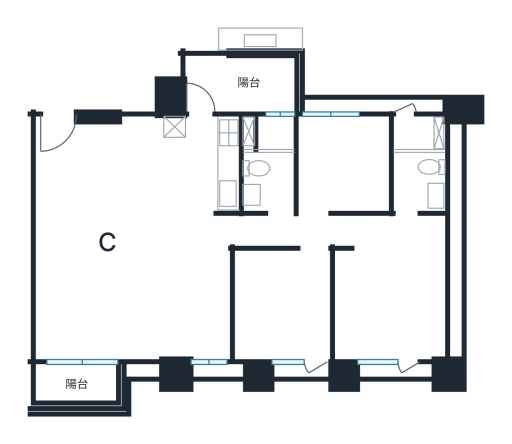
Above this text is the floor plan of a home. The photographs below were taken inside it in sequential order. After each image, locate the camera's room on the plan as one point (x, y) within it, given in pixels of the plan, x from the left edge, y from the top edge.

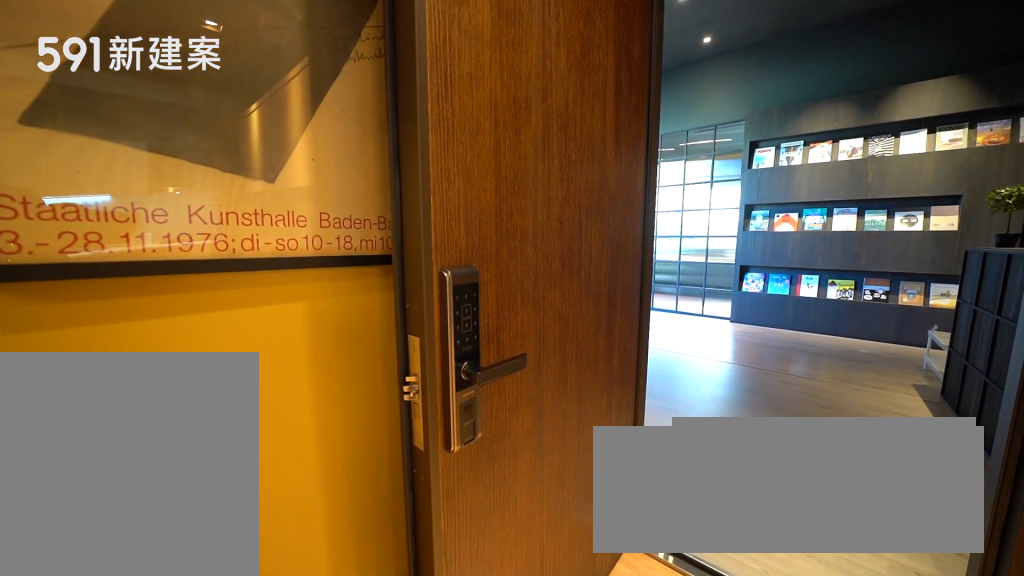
(61, 138)
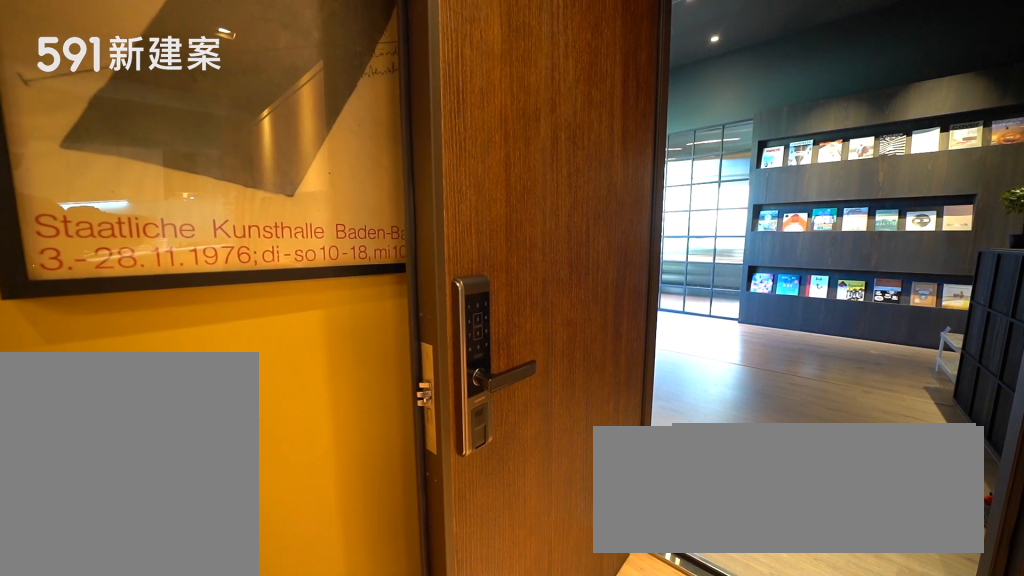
(61, 138)
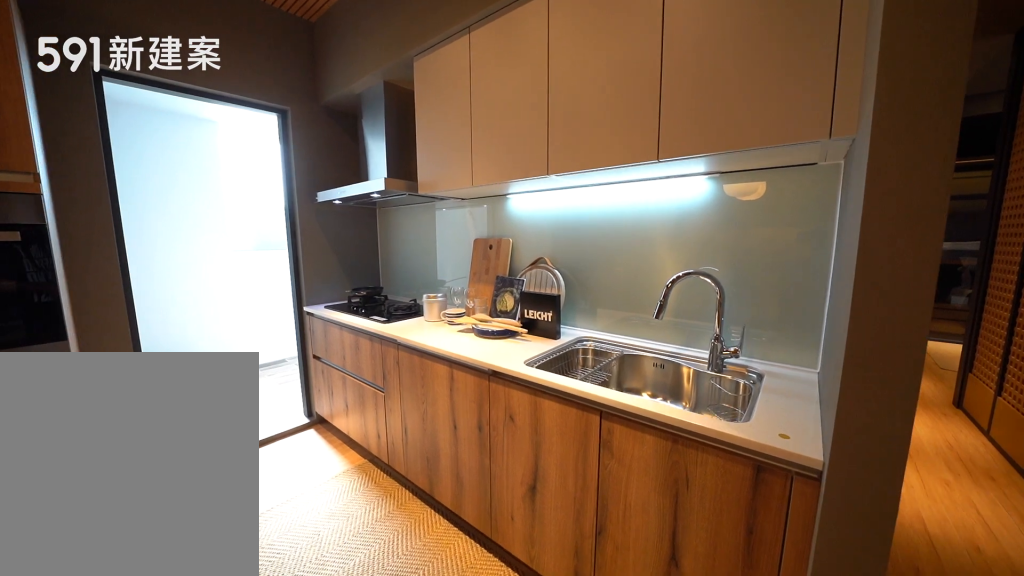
(203, 162)
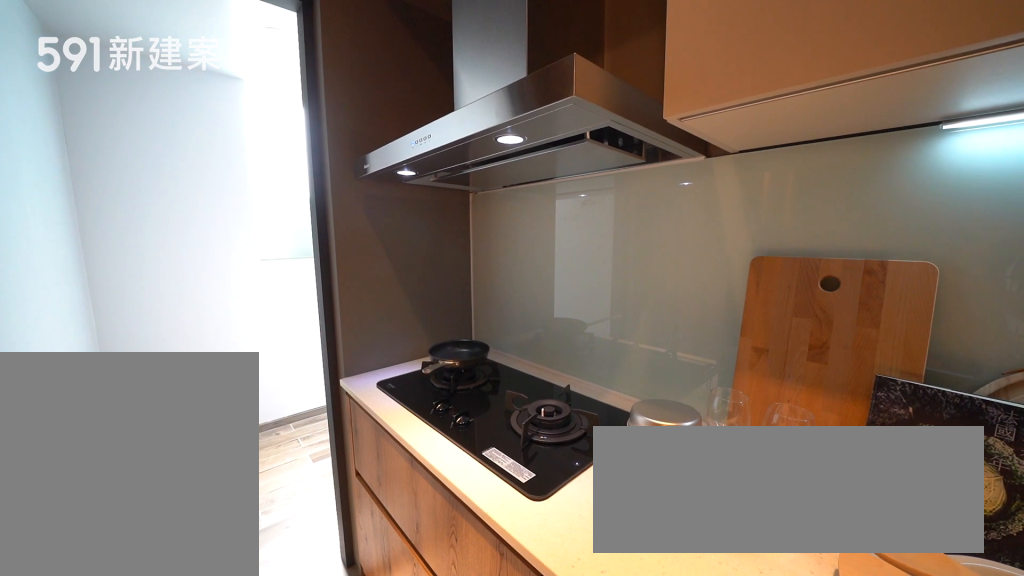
(203, 162)
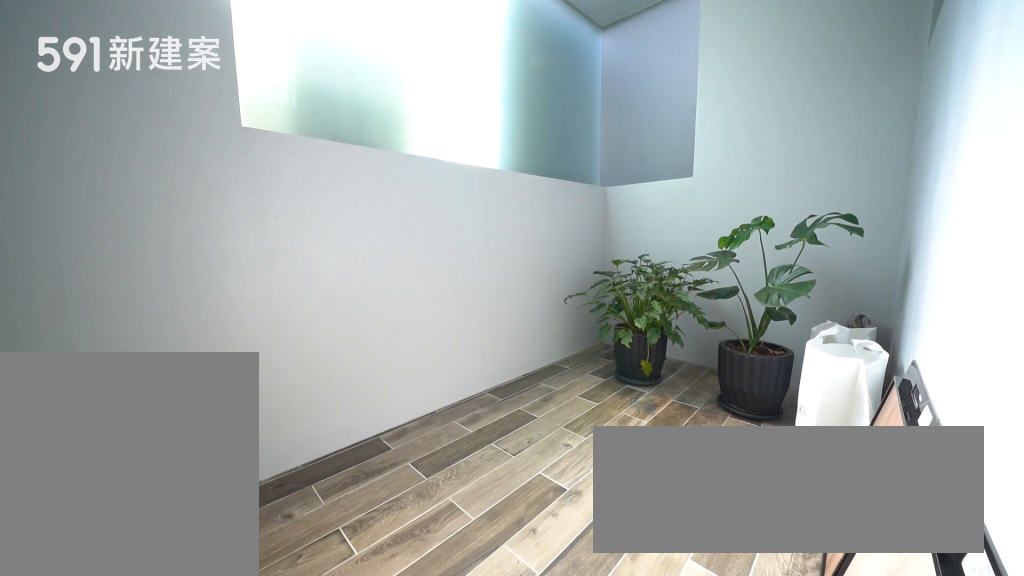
(240, 85)
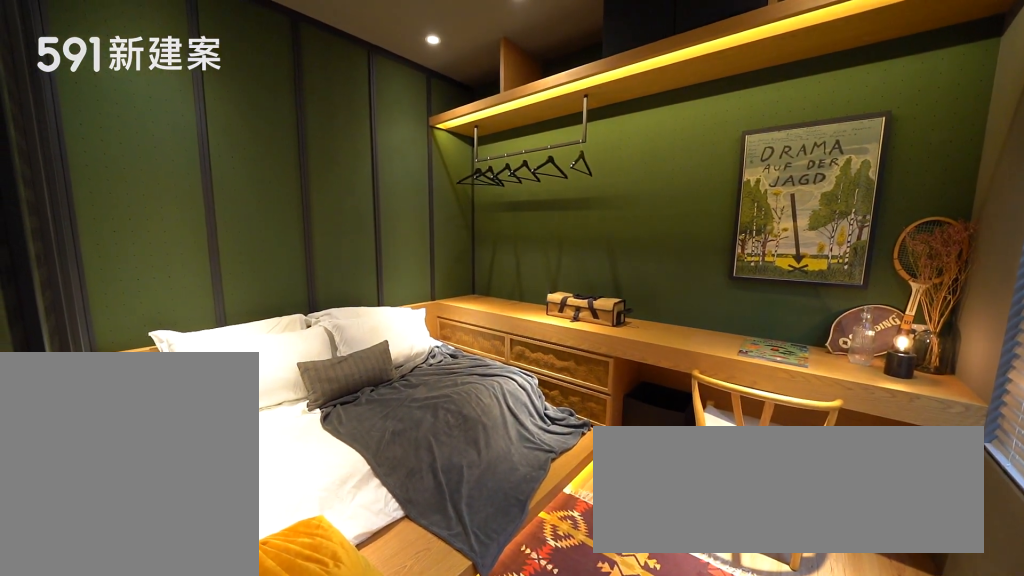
(283, 303)
